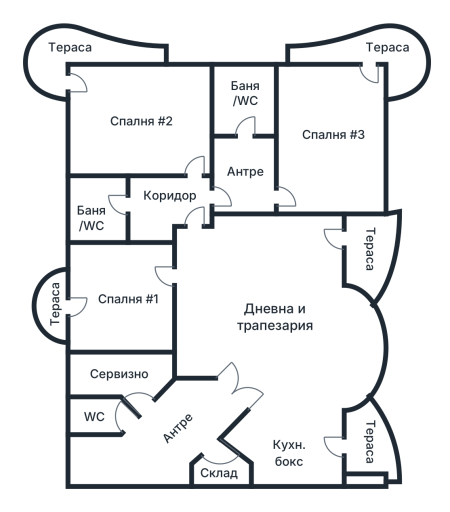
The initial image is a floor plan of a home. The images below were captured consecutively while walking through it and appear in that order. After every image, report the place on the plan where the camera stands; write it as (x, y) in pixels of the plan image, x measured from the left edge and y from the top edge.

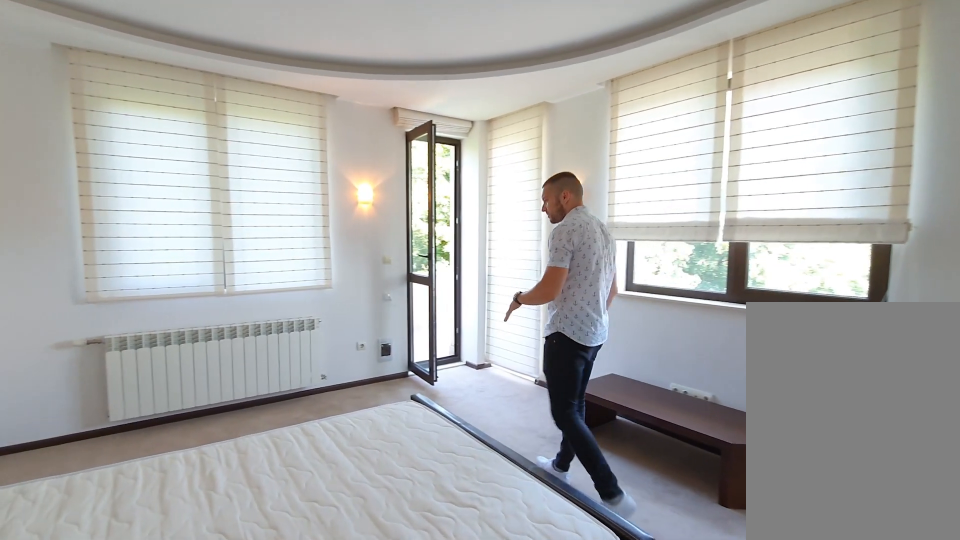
(157, 93)
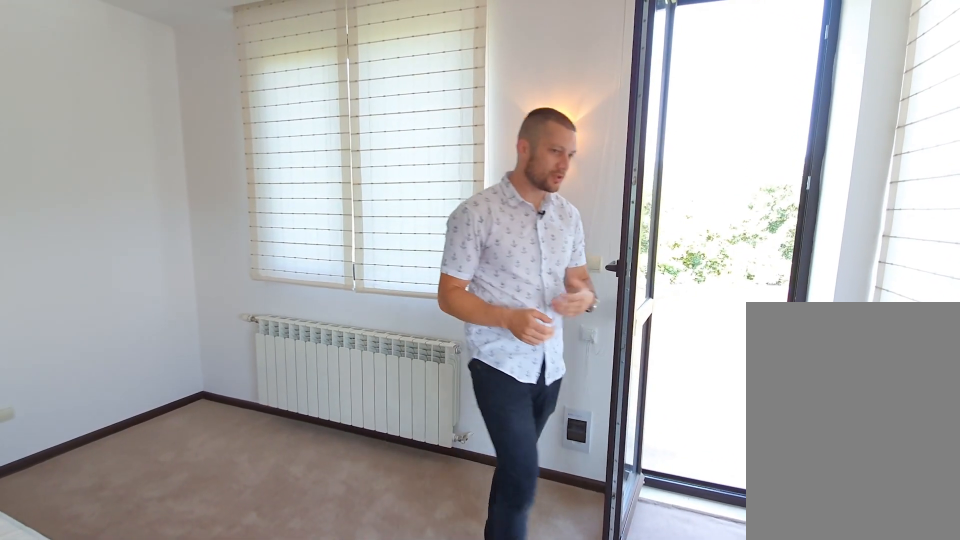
(85, 85)
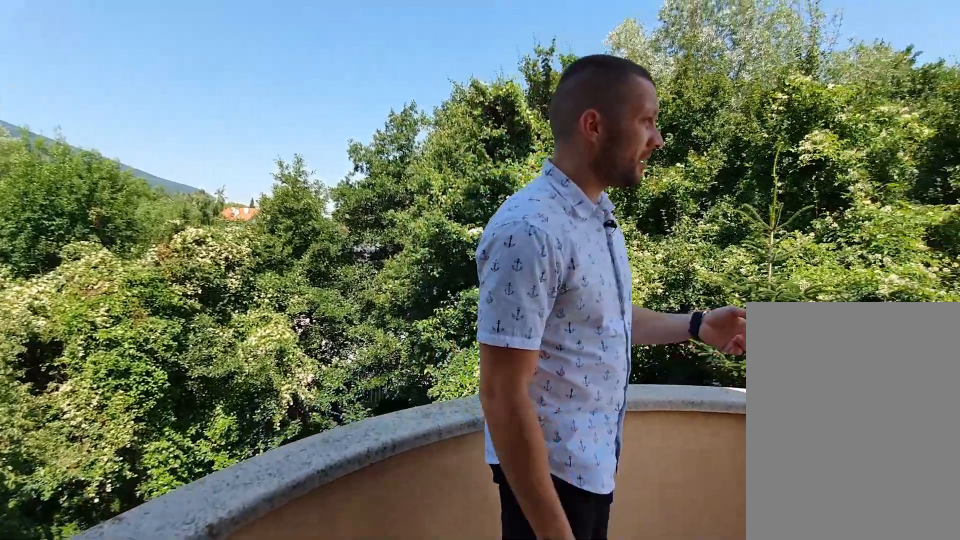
(52, 51)
